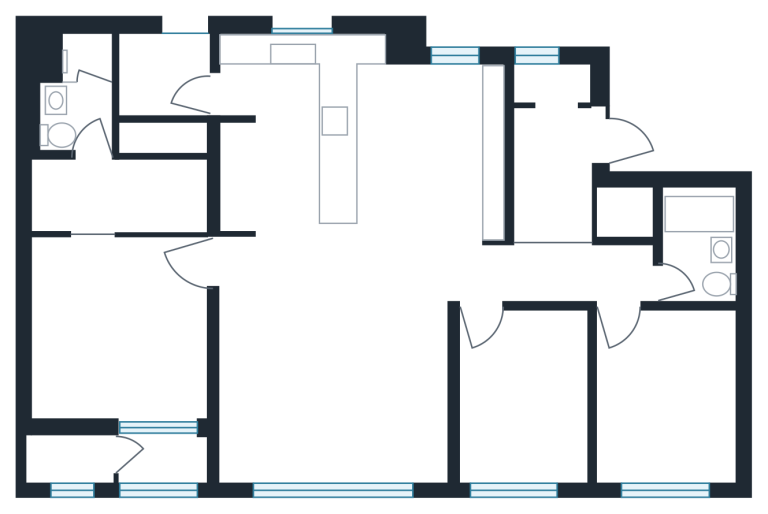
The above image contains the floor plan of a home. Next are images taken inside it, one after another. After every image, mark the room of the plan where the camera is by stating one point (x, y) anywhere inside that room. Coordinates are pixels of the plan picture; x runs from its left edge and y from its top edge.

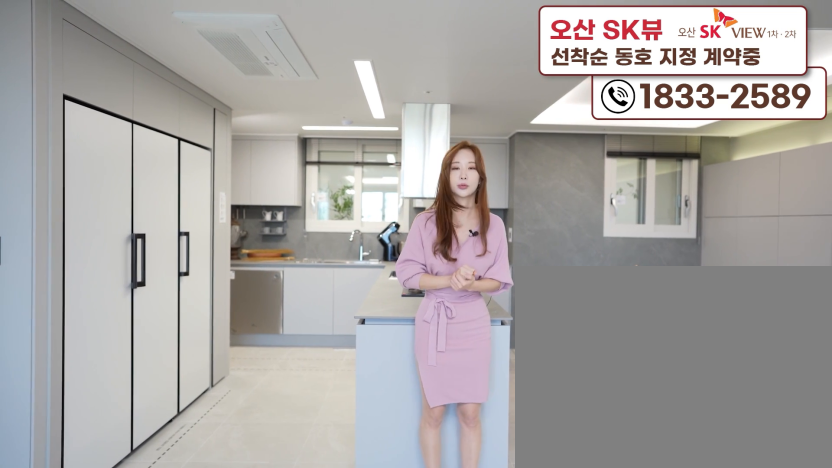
(306, 243)
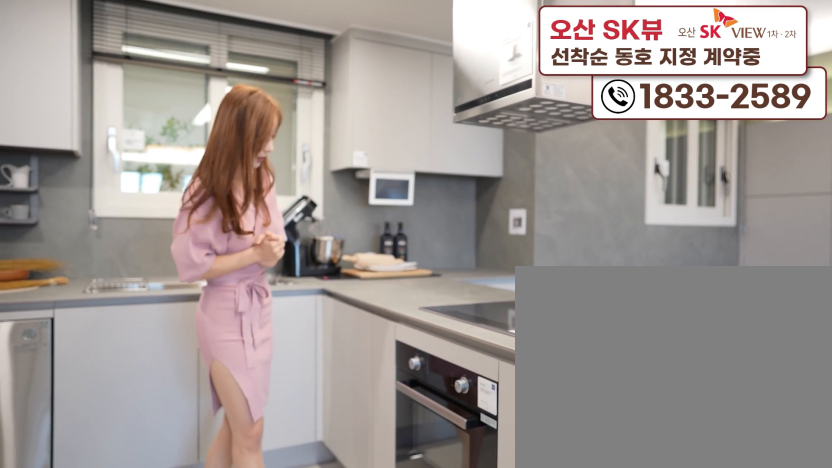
(306, 243)
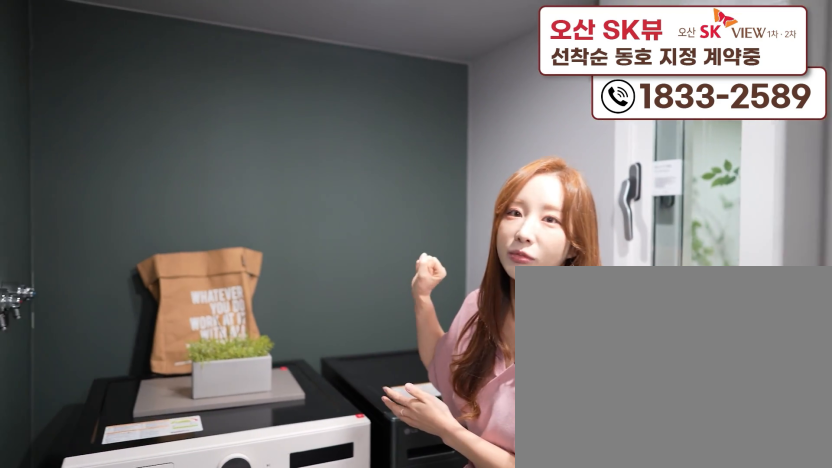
(174, 87)
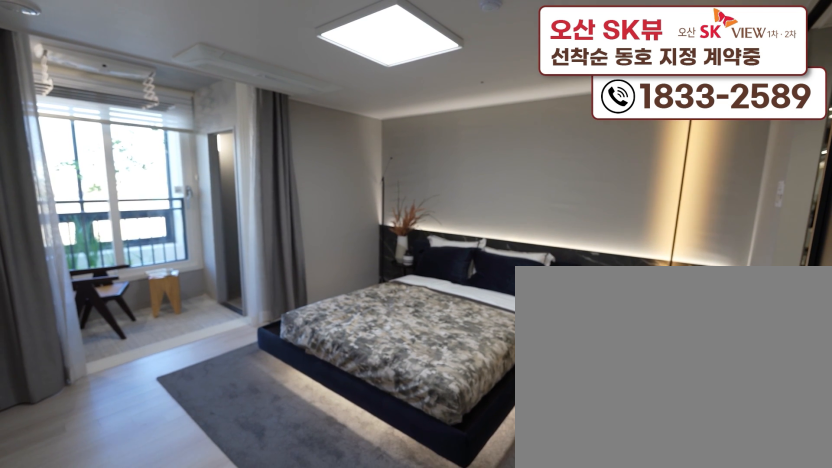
(122, 380)
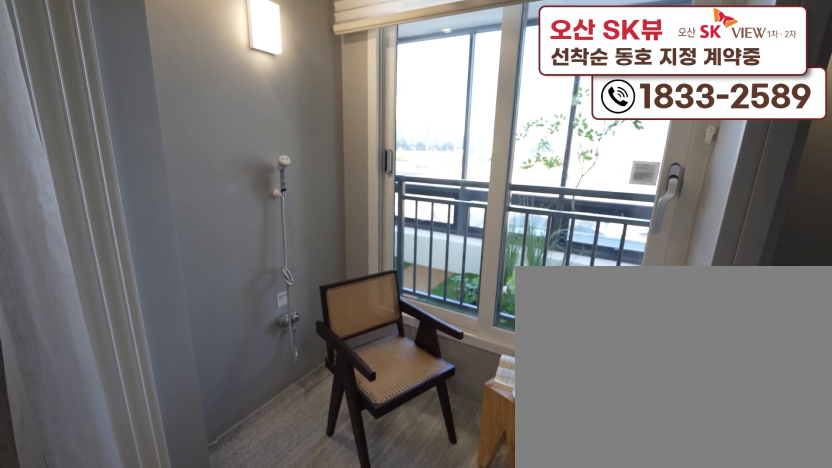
(160, 477)
